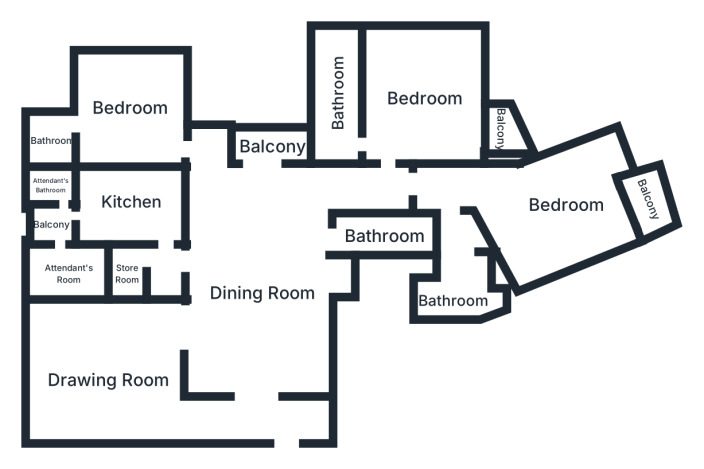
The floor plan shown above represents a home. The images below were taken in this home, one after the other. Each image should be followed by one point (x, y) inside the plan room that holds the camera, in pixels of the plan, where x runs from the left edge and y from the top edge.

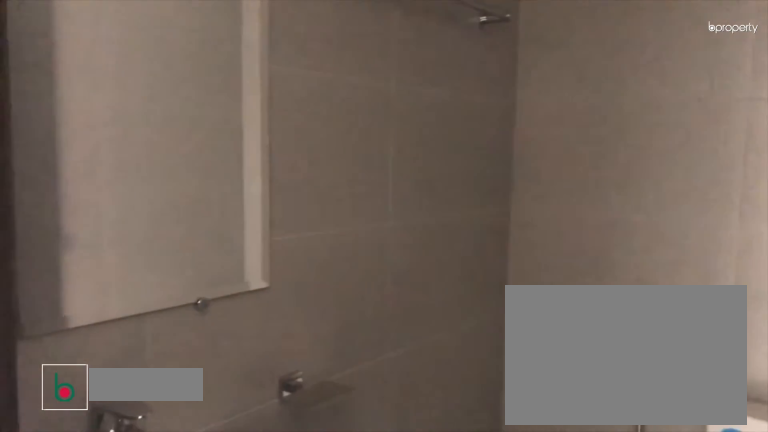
(384, 237)
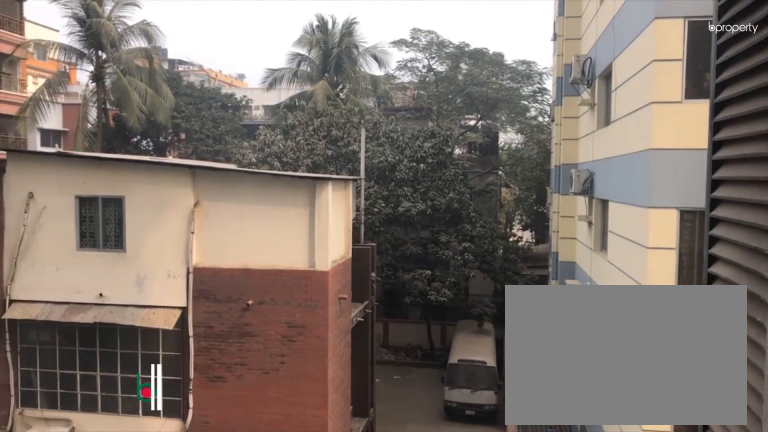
(273, 148)
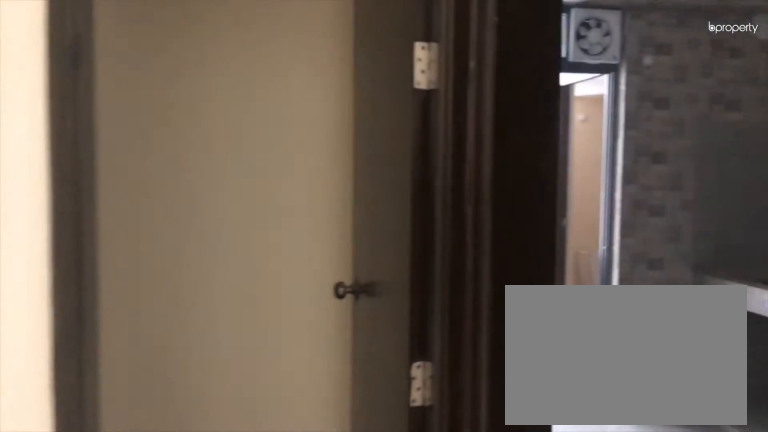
(130, 205)
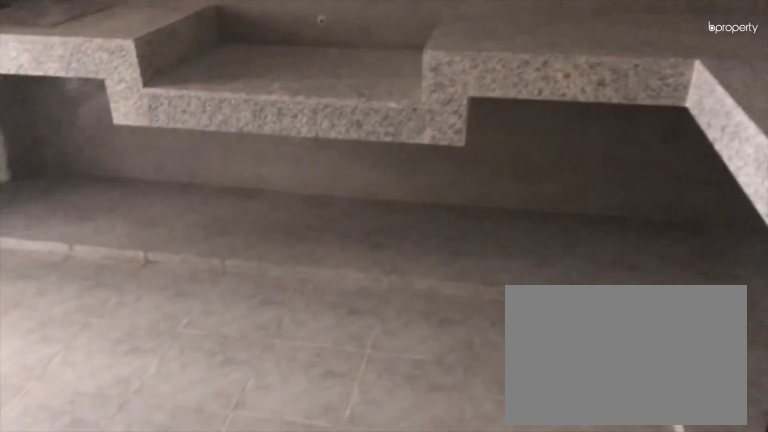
(130, 205)
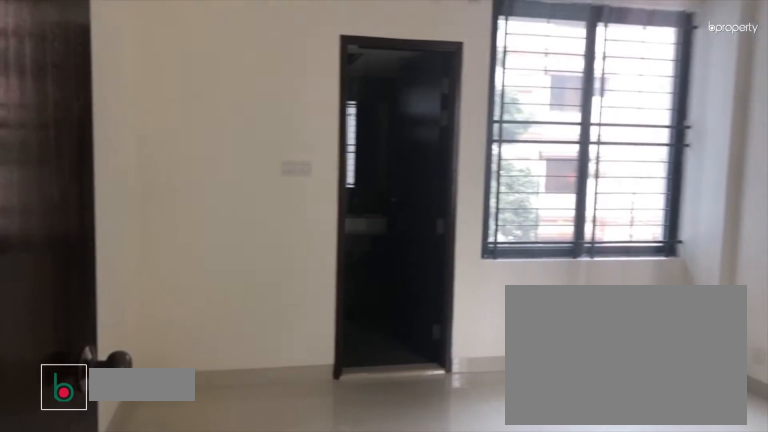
(129, 110)
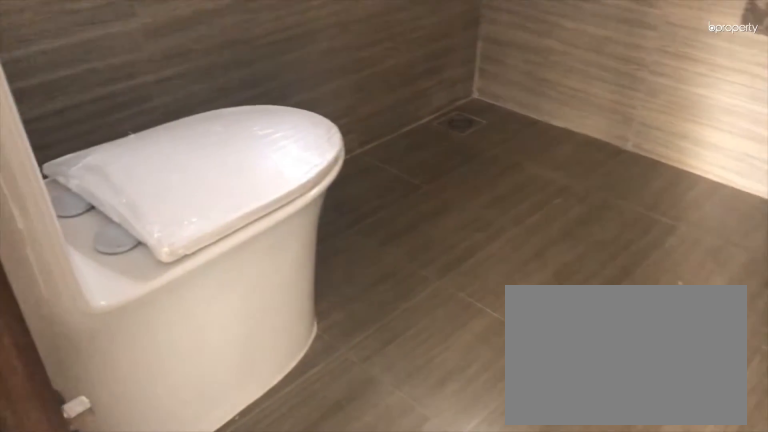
(56, 141)
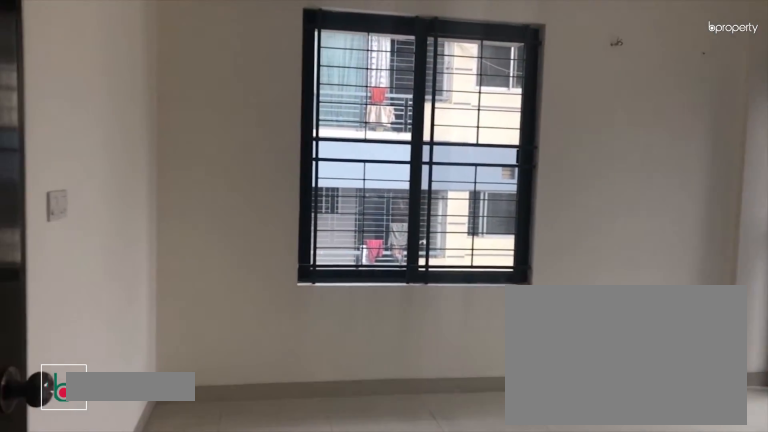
(425, 101)
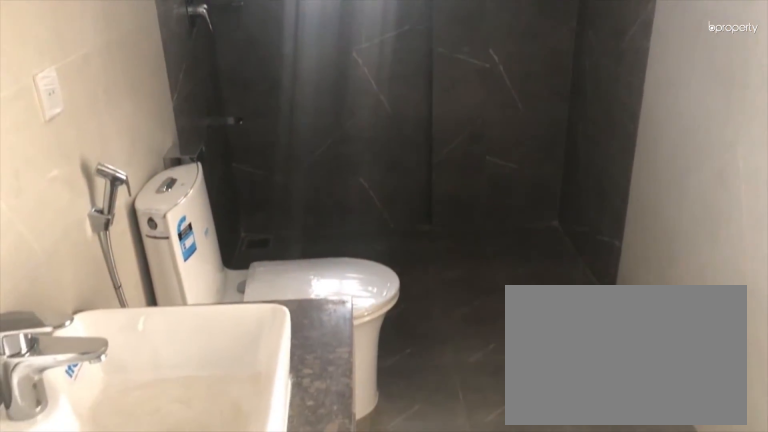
(339, 91)
